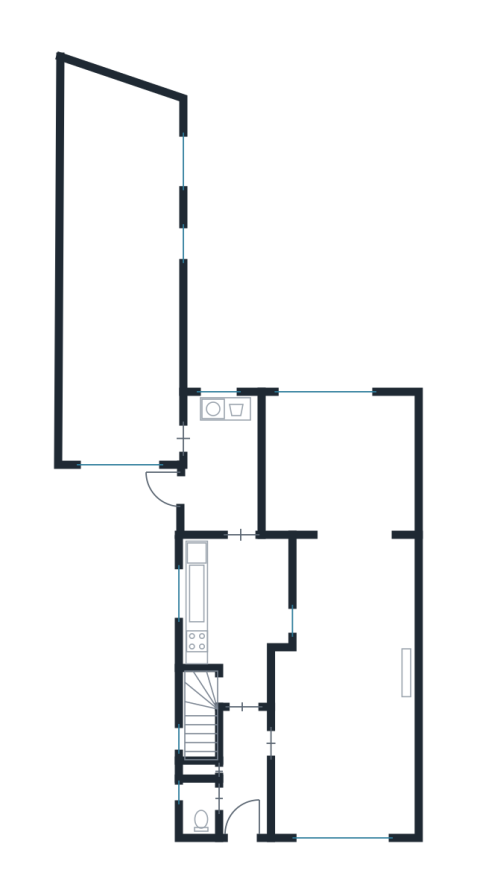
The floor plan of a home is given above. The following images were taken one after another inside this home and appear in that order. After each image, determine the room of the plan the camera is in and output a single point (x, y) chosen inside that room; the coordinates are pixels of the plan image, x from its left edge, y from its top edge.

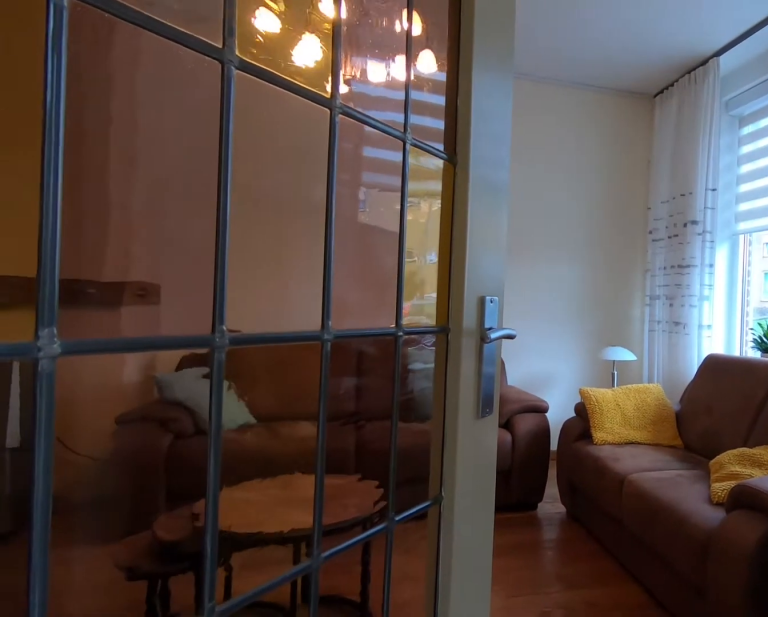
(244, 768)
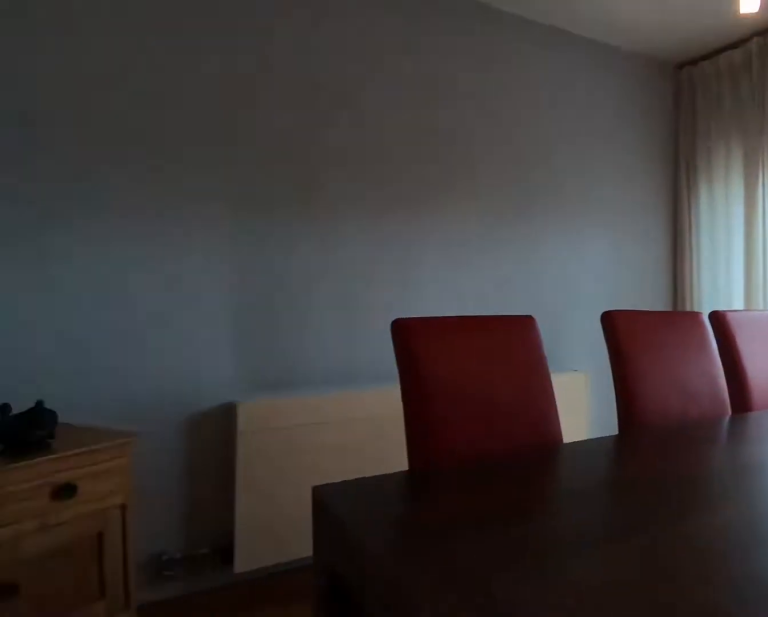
(338, 464)
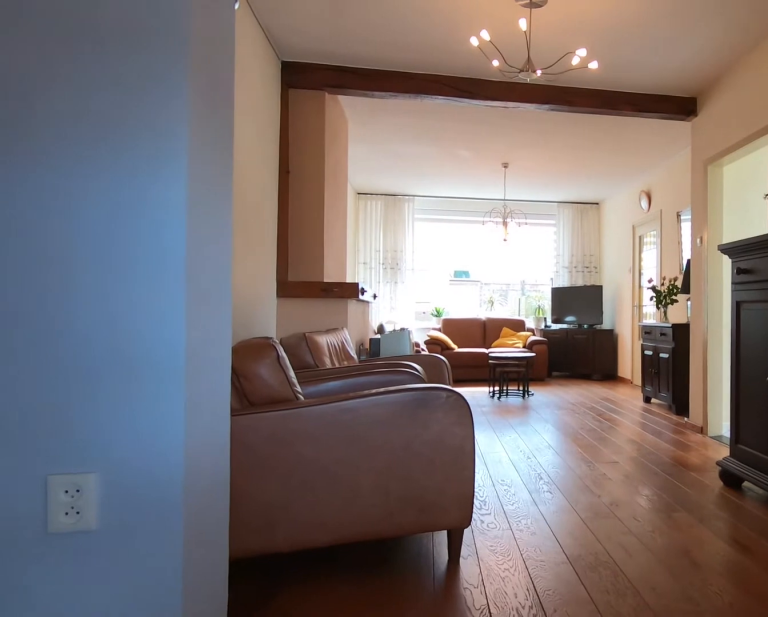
(338, 464)
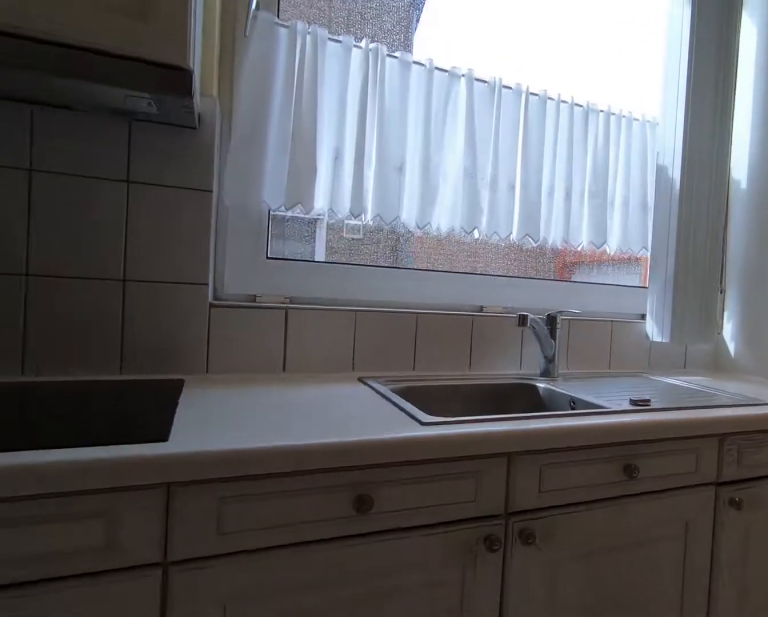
(247, 613)
